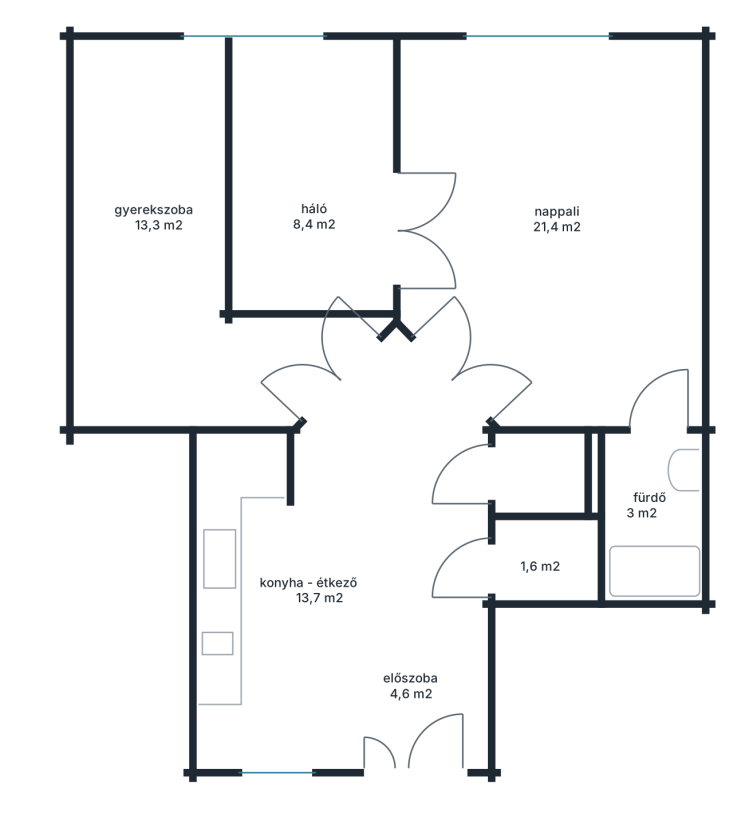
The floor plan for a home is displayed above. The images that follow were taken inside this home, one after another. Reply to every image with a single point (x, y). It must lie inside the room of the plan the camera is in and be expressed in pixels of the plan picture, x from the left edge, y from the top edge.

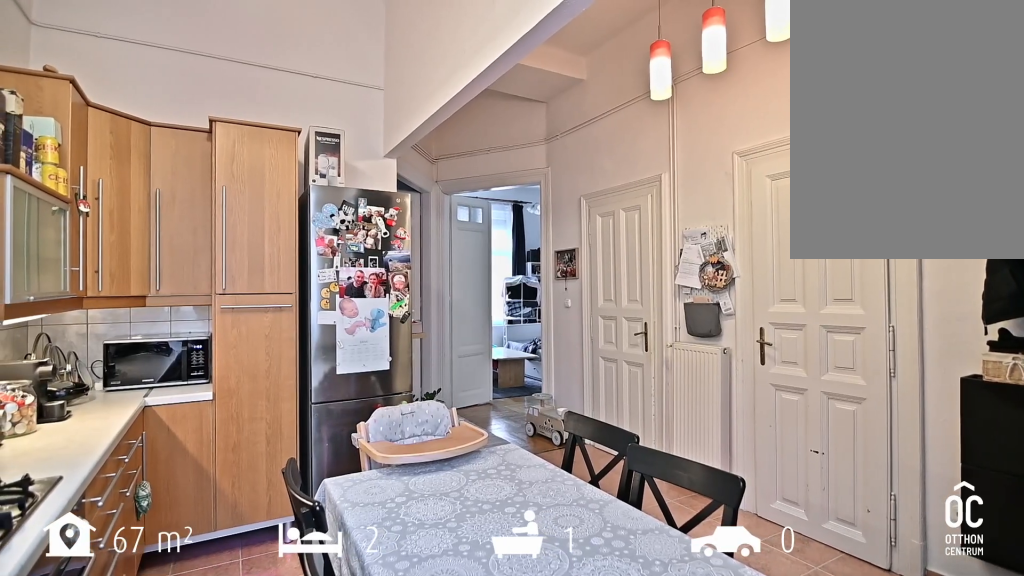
(337, 624)
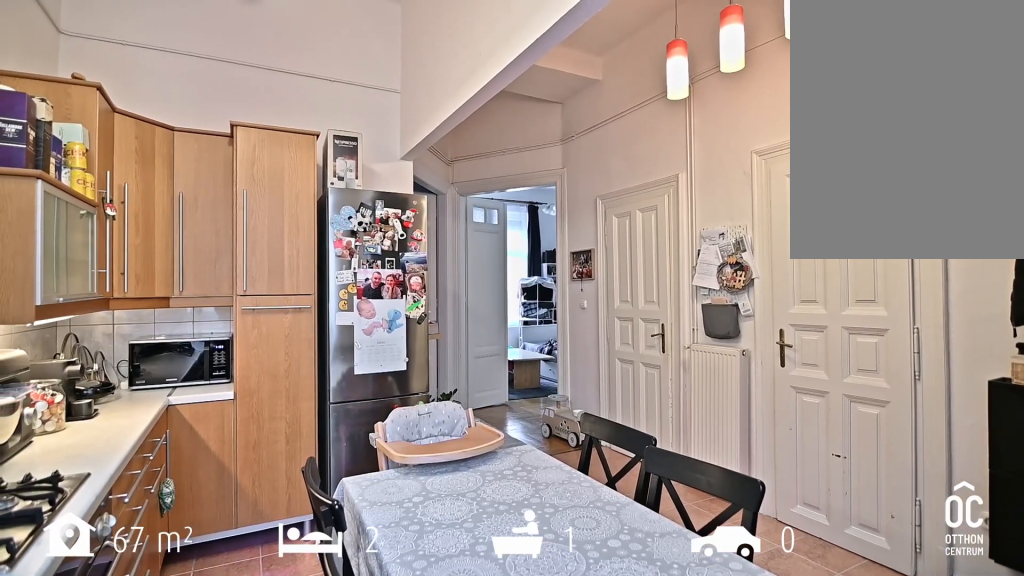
(337, 624)
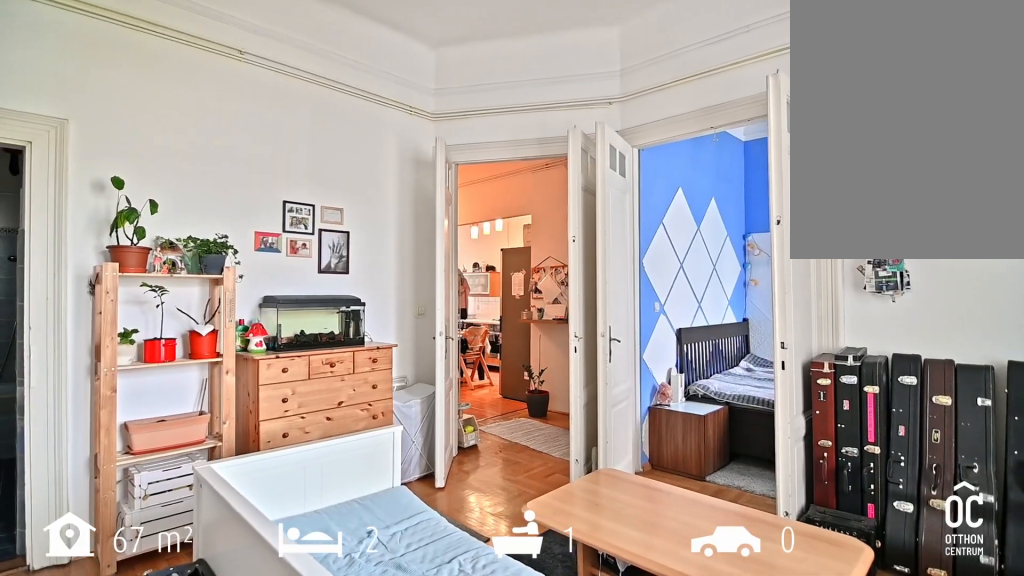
(557, 237)
